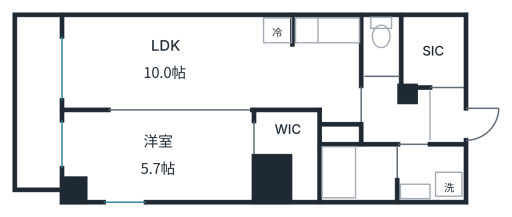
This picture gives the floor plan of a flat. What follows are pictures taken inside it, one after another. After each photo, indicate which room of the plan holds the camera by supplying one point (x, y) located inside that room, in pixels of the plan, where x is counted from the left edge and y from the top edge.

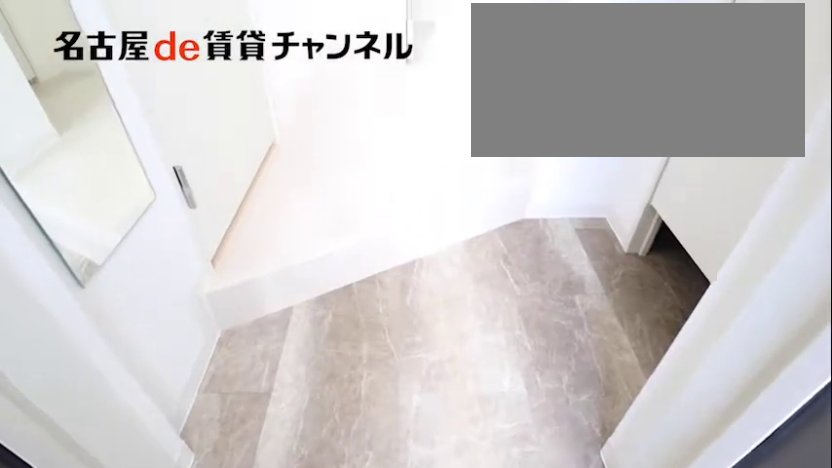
(447, 115)
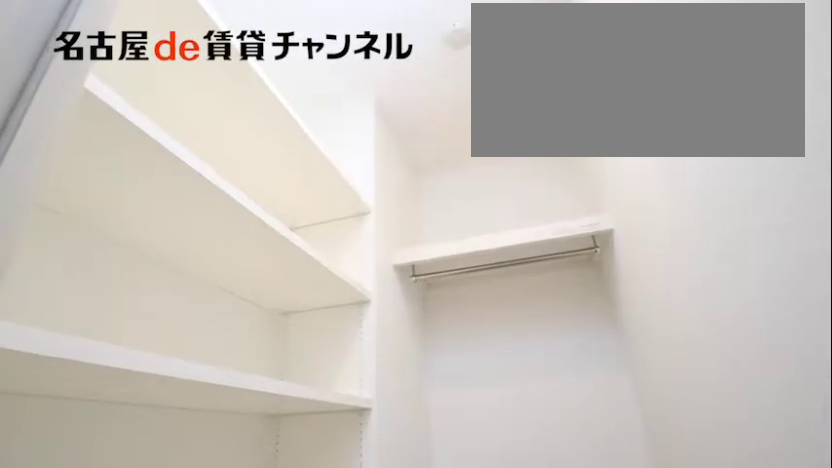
(434, 50)
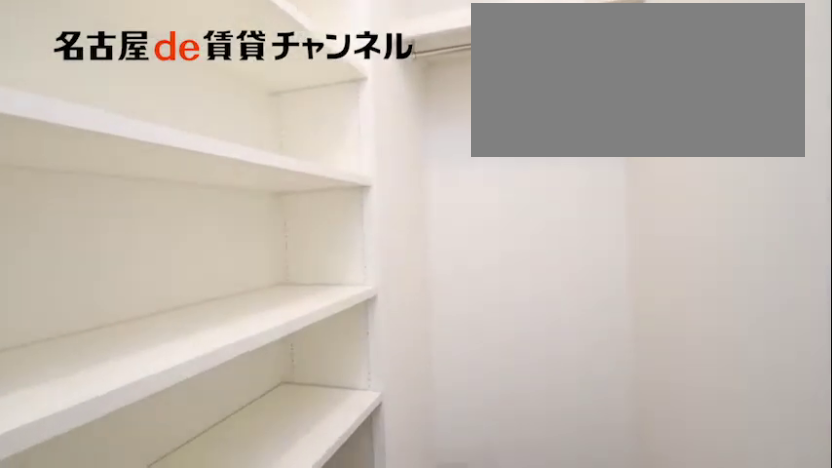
(434, 50)
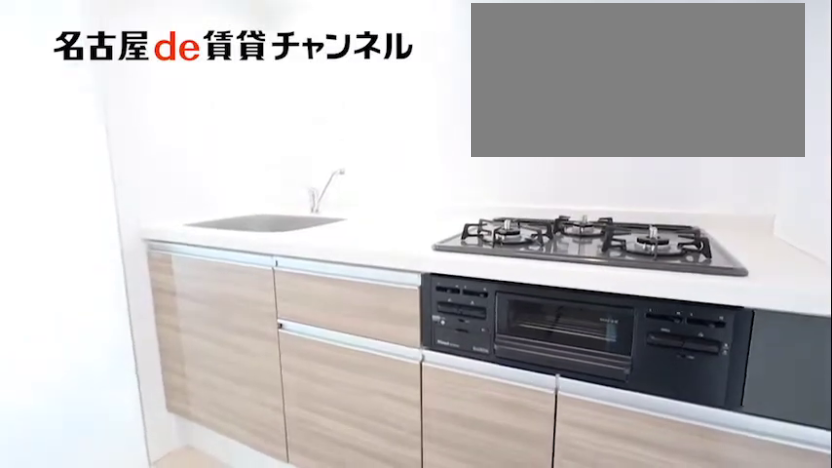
(313, 37)
